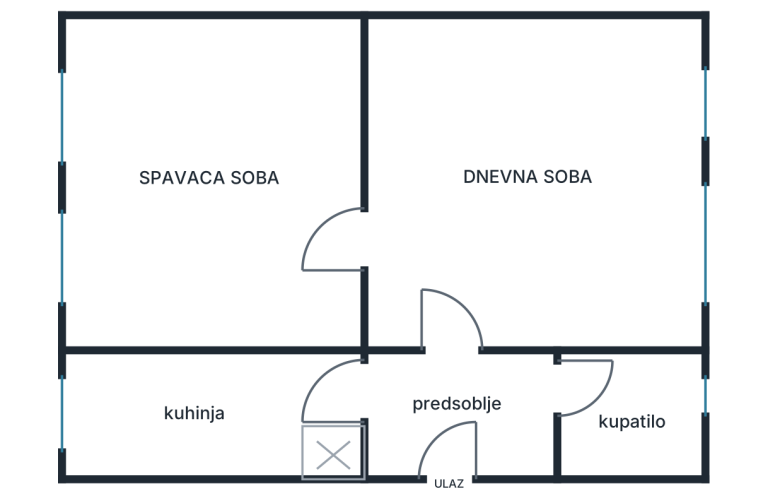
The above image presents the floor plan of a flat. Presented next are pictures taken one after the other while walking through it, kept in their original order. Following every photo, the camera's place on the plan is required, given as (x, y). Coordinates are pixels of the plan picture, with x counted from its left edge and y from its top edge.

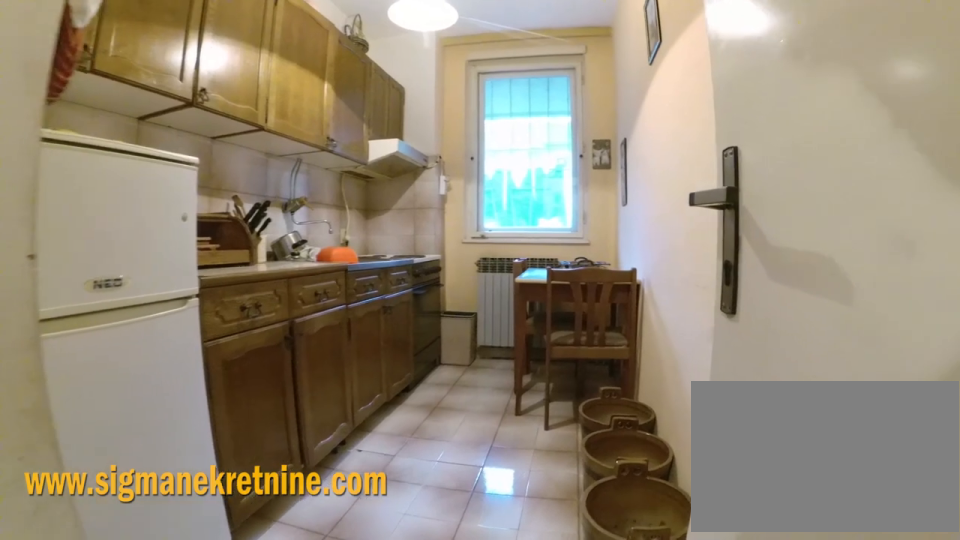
(393, 377)
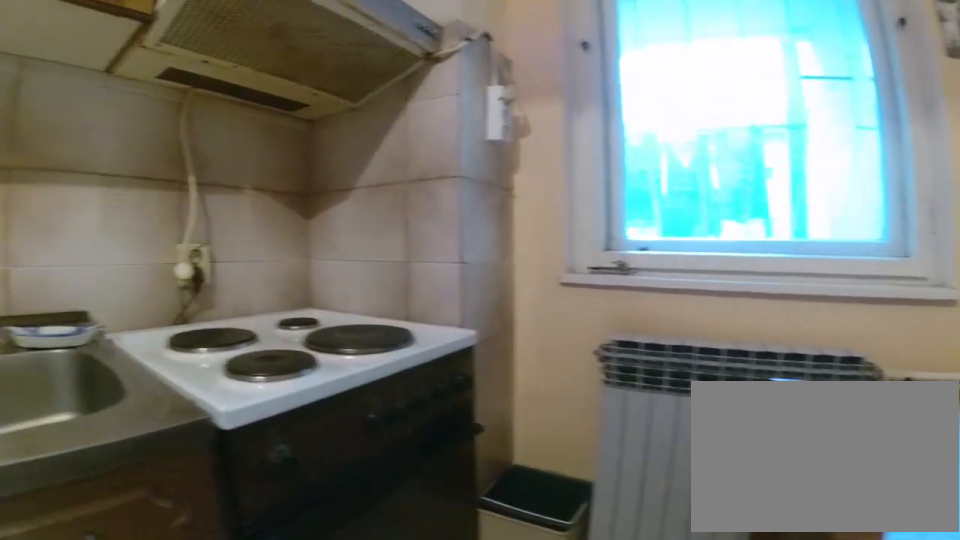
(173, 369)
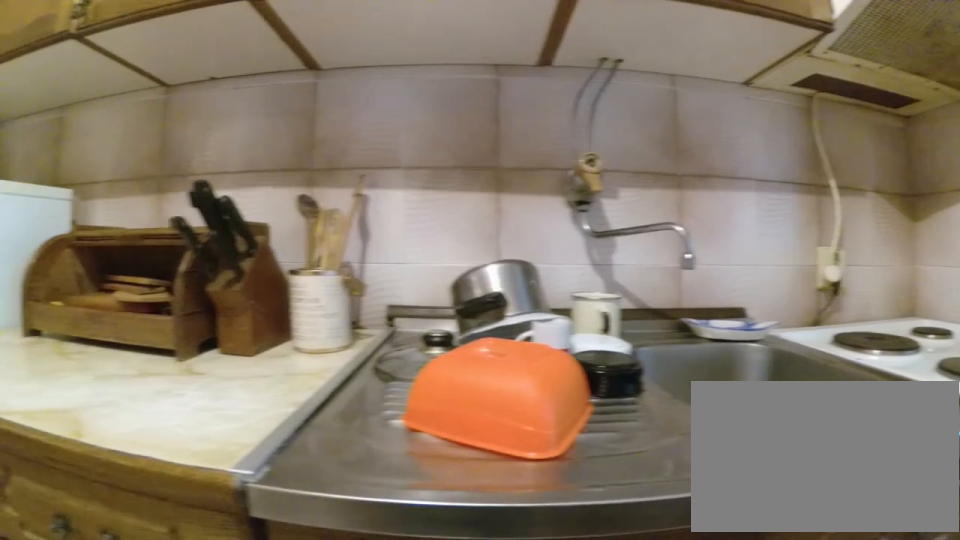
(154, 358)
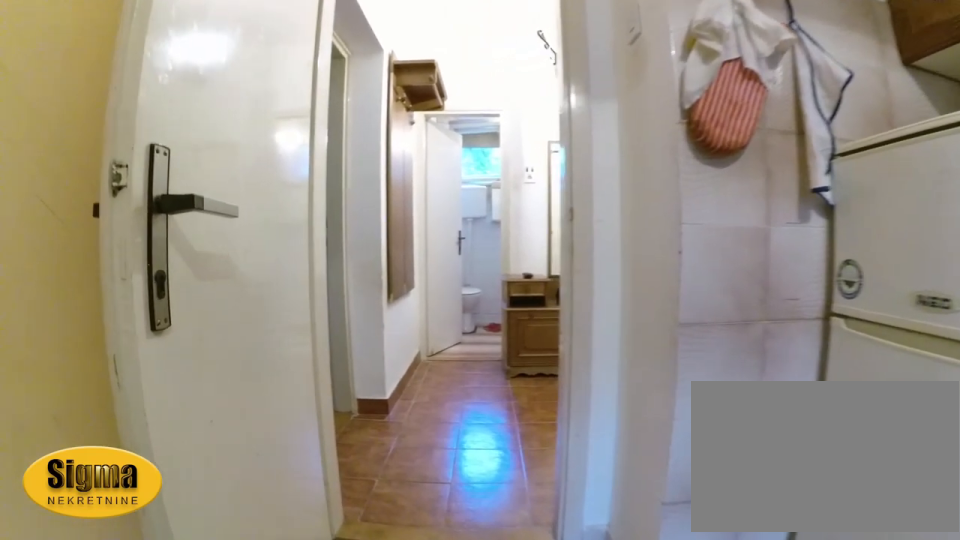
(212, 380)
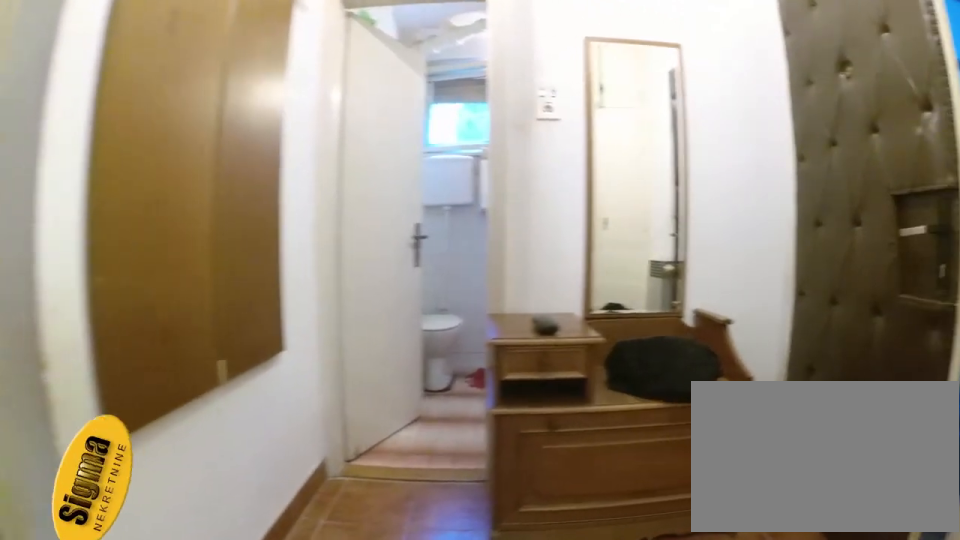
(434, 390)
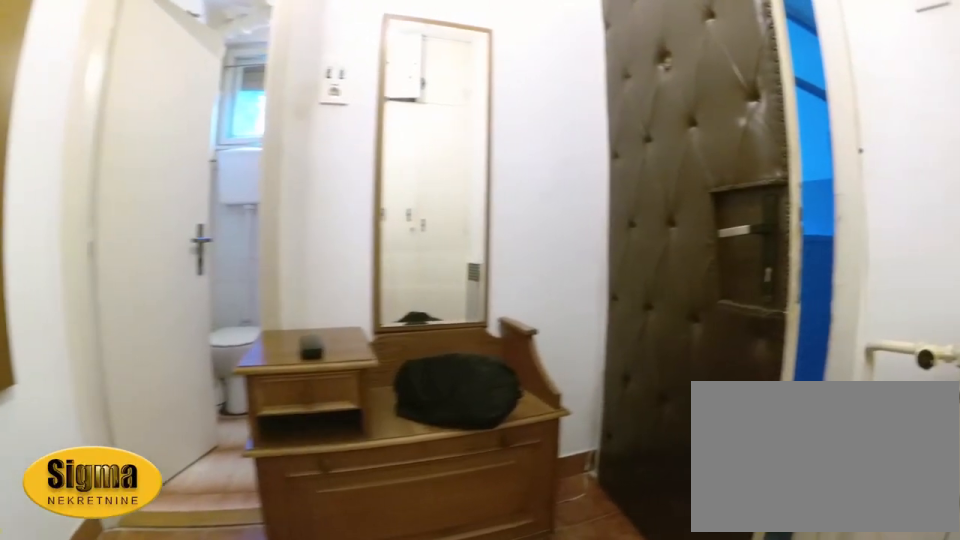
(437, 394)
